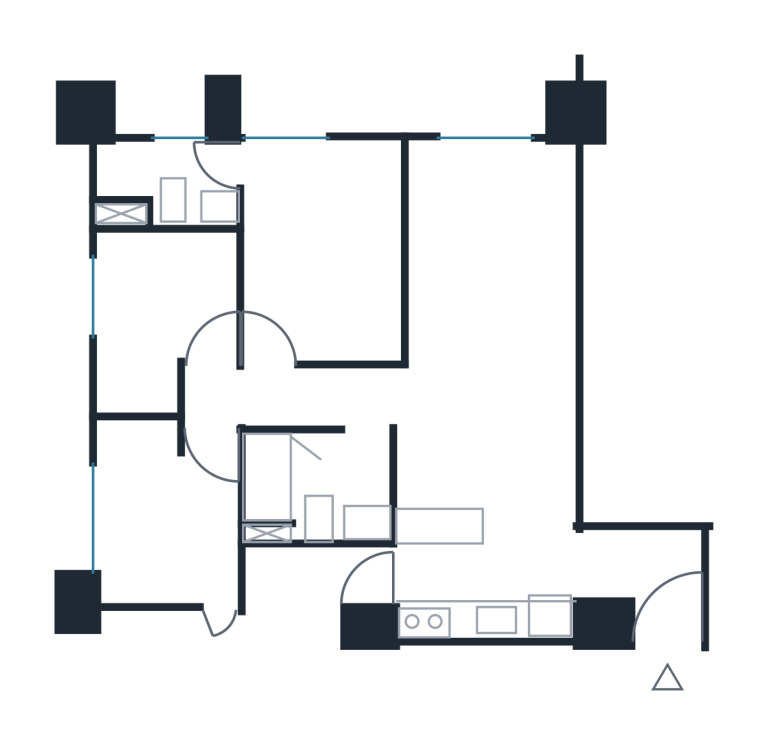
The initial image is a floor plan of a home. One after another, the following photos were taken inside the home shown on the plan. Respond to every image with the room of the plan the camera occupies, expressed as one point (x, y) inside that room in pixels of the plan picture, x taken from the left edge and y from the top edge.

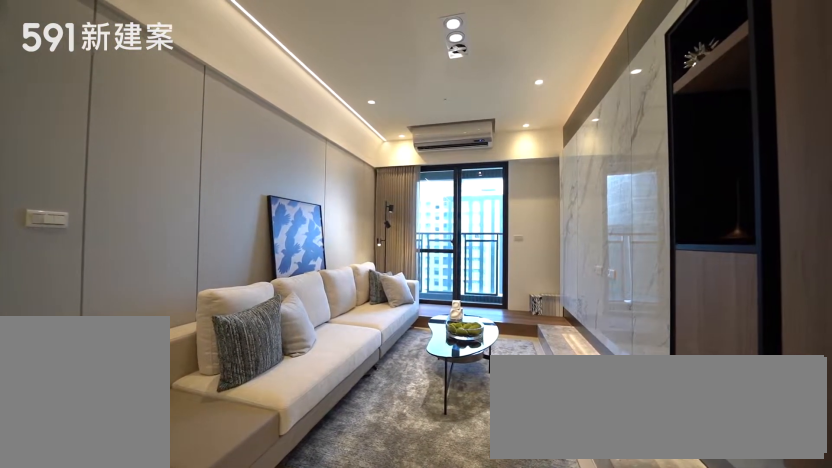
(494, 268)
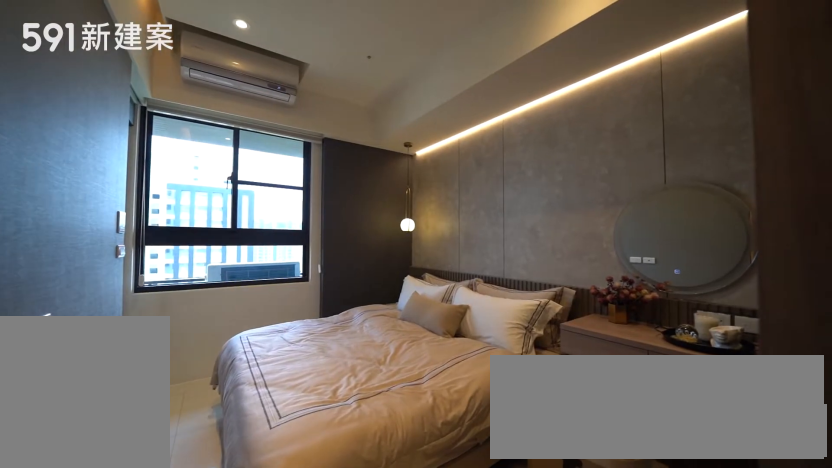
(324, 252)
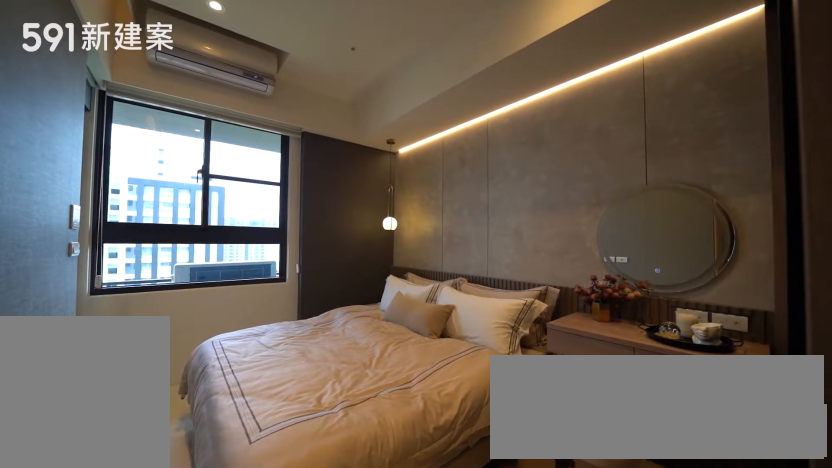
(324, 252)
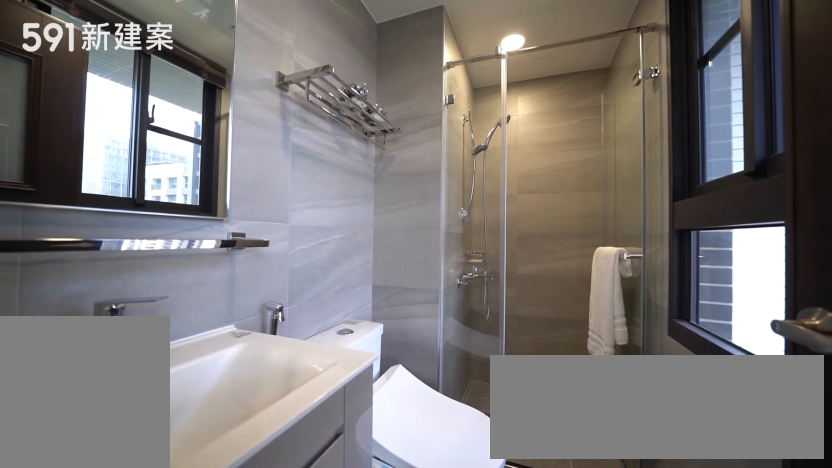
(164, 180)
